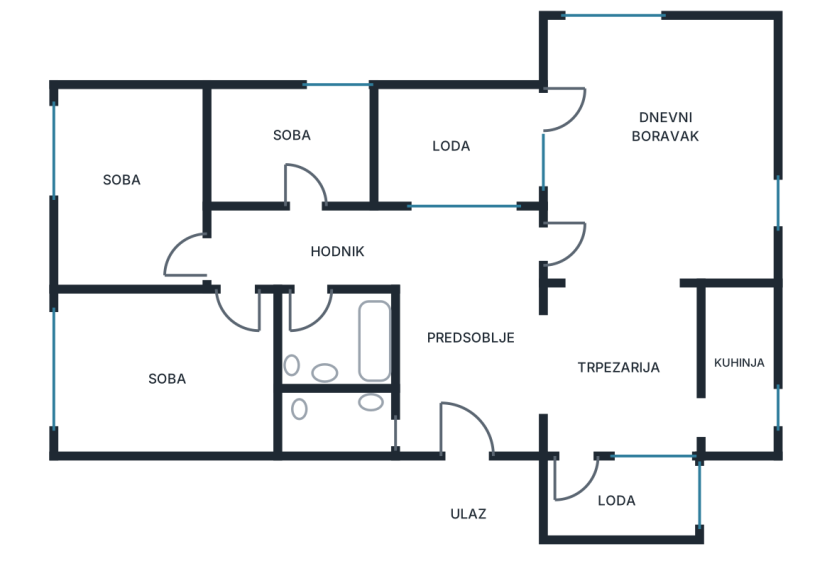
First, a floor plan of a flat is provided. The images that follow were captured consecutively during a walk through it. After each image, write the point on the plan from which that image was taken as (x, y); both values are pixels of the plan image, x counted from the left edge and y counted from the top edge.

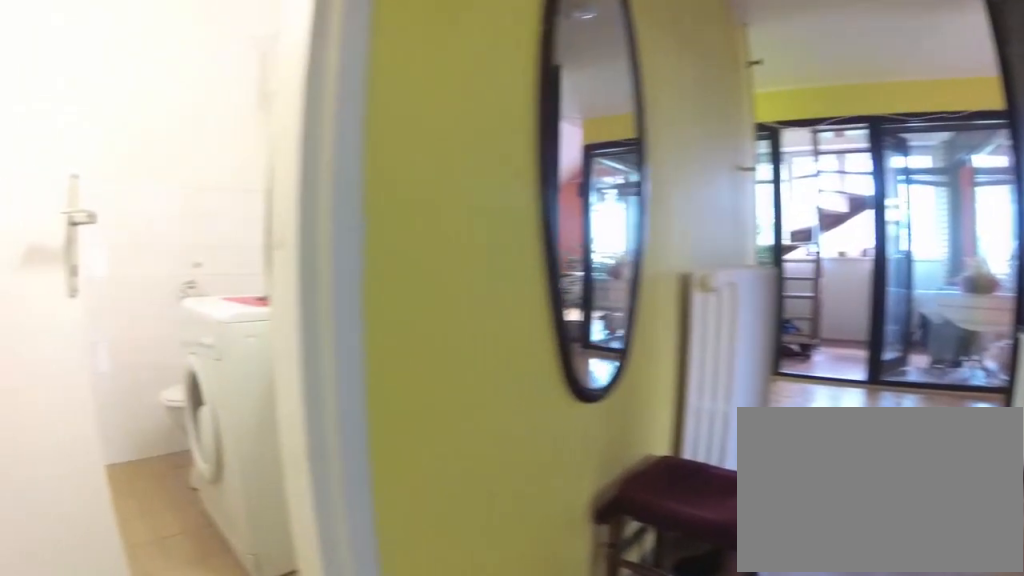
(471, 472)
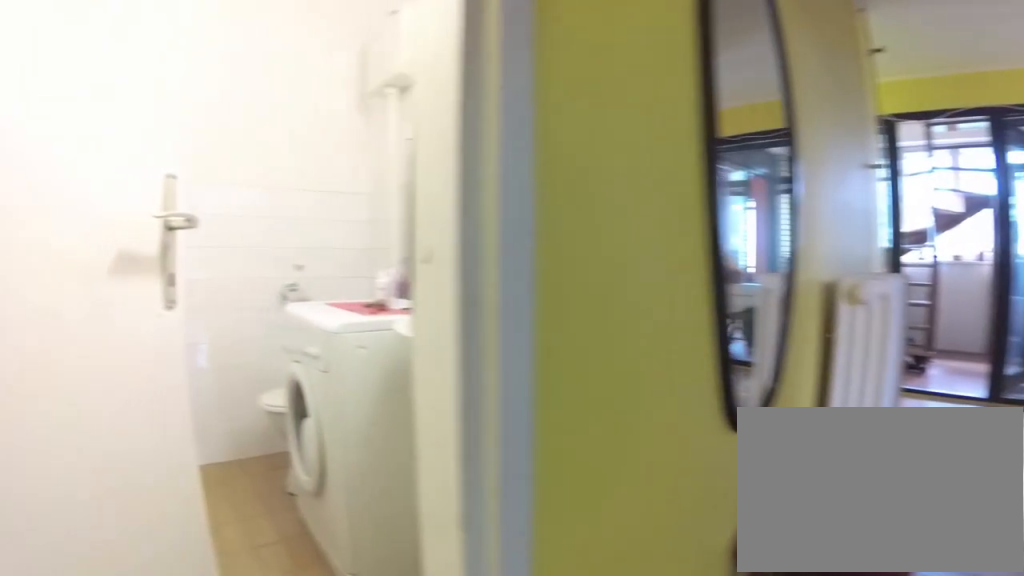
(460, 459)
